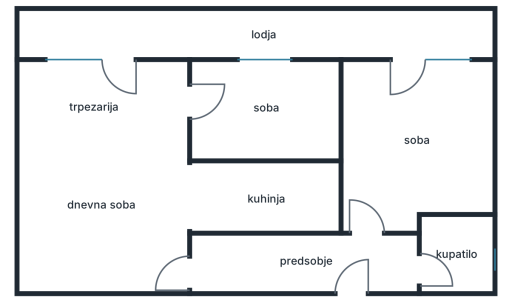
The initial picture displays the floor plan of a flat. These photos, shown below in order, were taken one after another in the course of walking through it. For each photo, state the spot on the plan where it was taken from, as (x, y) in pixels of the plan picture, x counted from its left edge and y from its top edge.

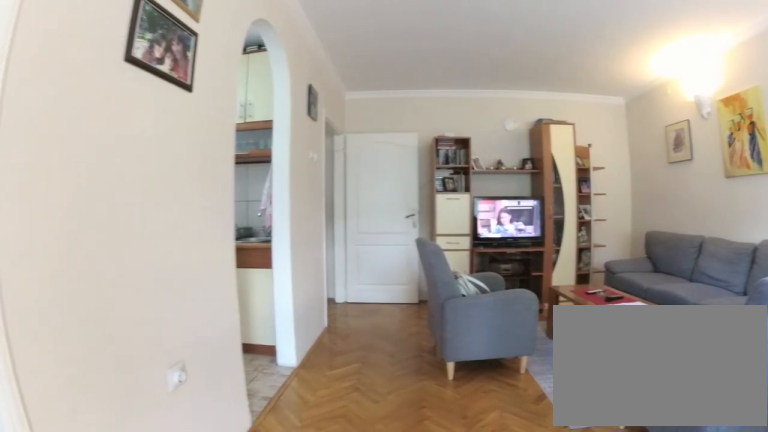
(143, 113)
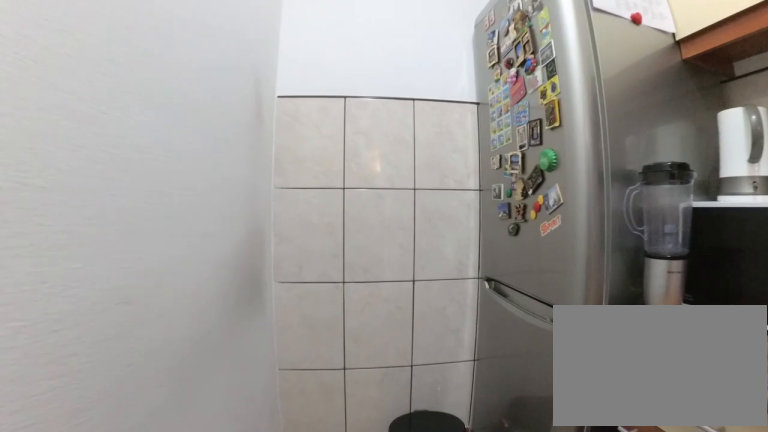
(275, 192)
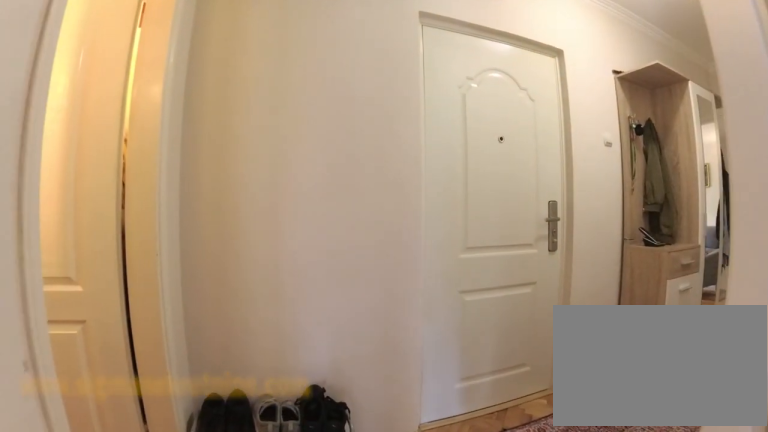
(370, 217)
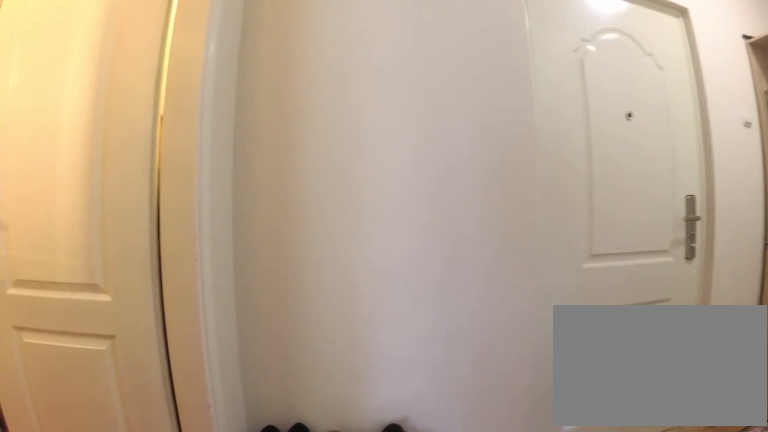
(368, 238)
